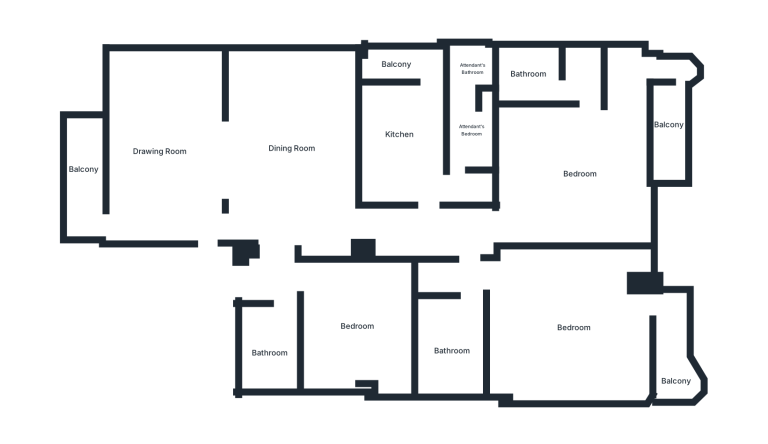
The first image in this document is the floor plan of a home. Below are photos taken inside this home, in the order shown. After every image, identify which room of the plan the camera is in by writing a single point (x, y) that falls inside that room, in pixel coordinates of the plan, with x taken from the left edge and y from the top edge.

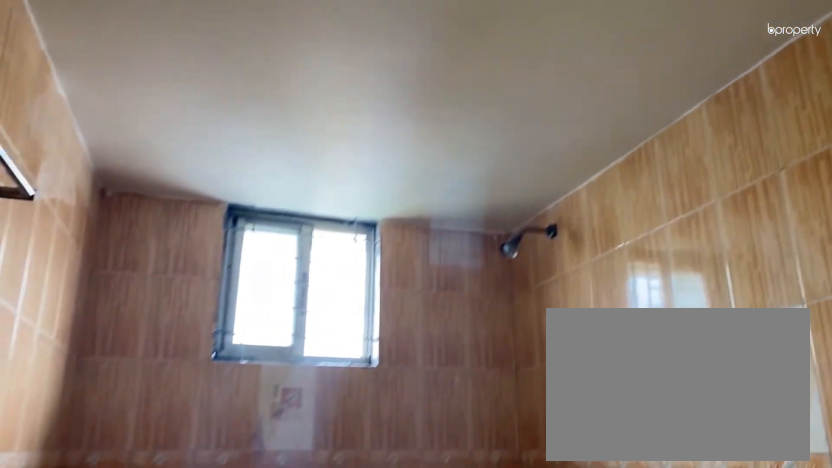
(451, 345)
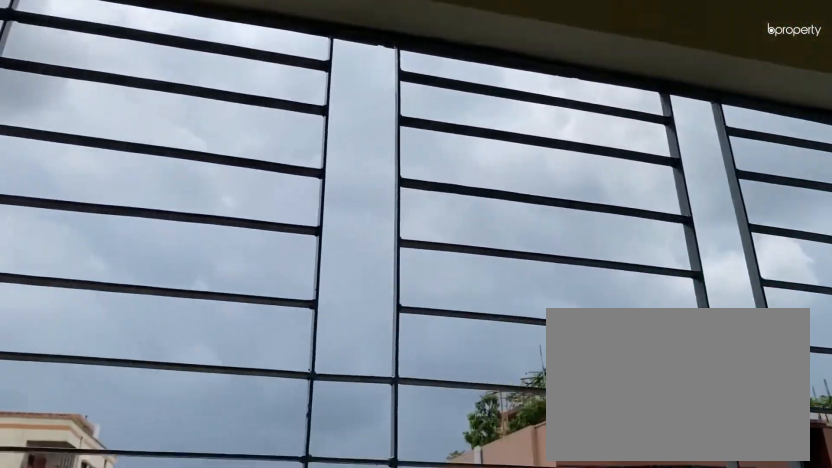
(669, 354)
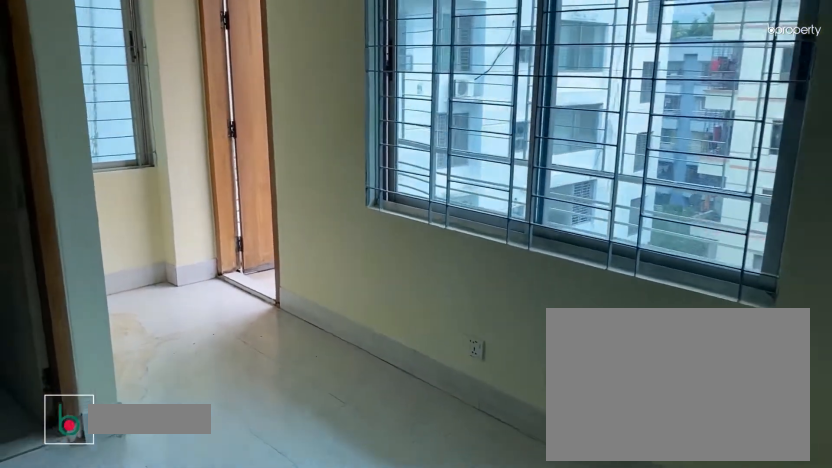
(574, 174)
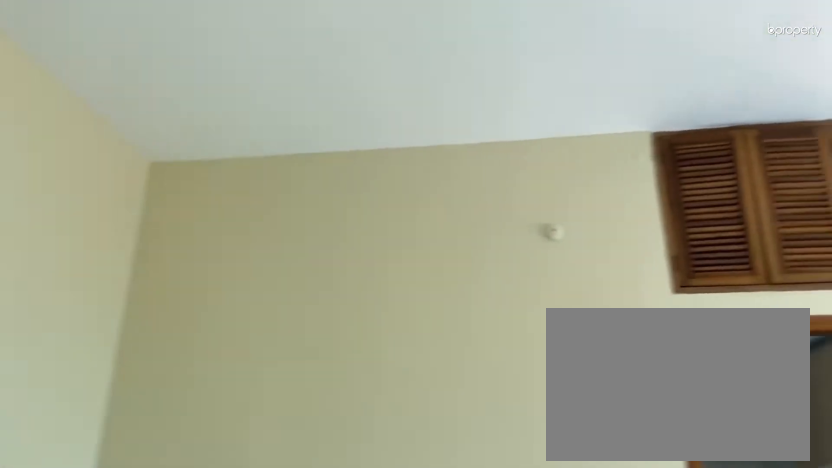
(574, 174)
